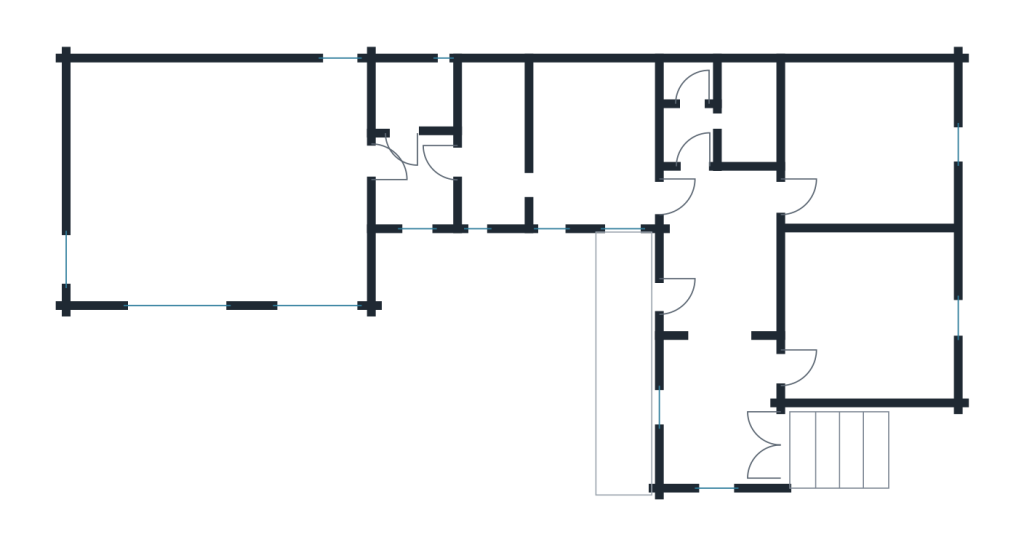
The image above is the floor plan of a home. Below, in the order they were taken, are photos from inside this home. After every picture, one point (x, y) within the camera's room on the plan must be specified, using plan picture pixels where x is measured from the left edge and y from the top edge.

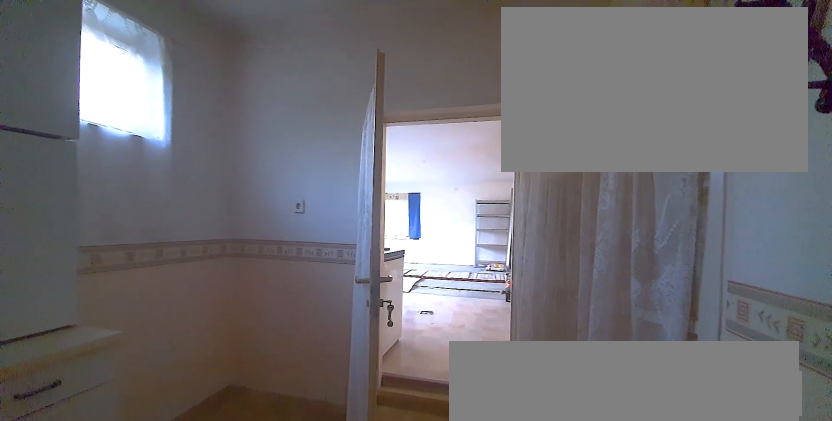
(413, 184)
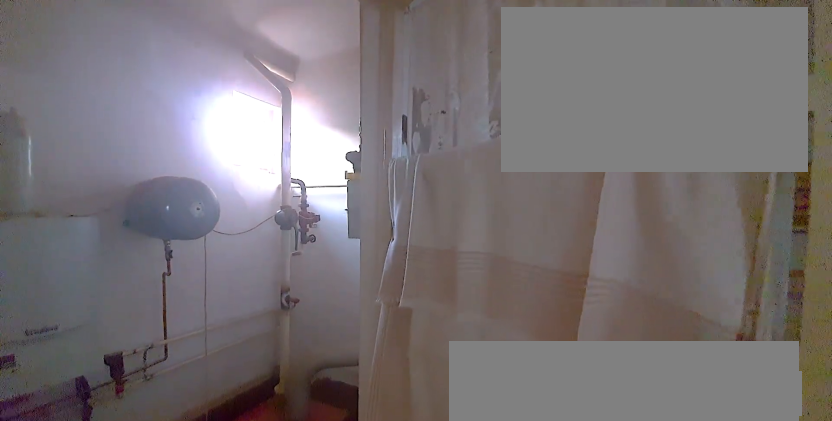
(412, 102)
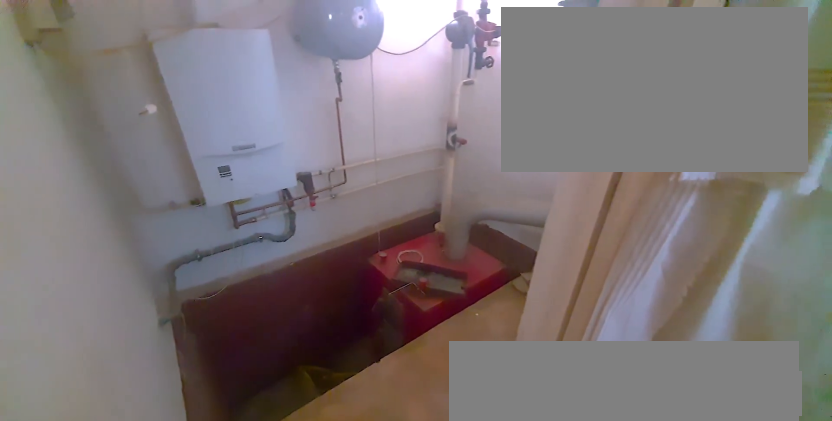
(413, 101)
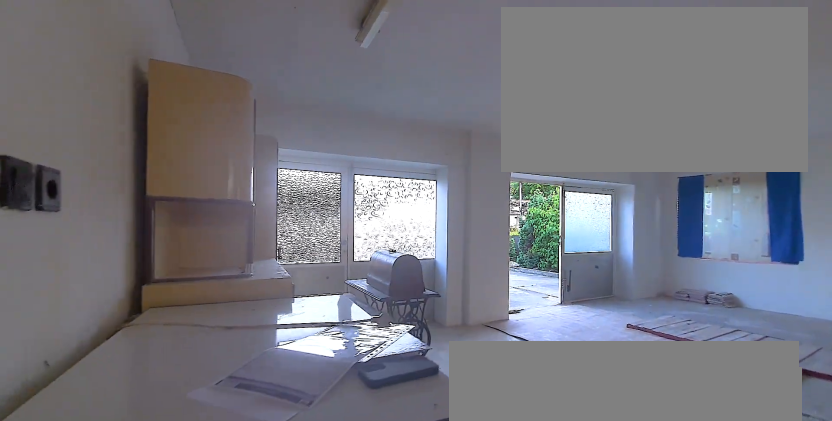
(219, 179)
